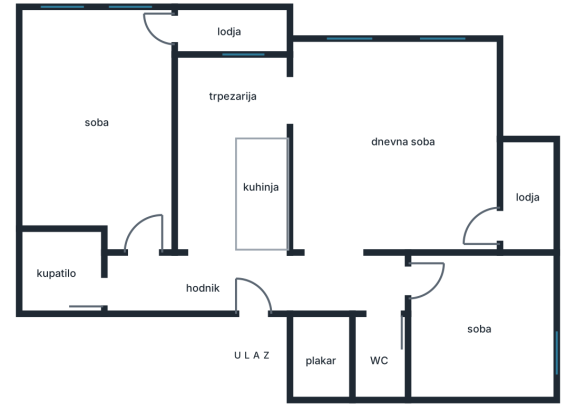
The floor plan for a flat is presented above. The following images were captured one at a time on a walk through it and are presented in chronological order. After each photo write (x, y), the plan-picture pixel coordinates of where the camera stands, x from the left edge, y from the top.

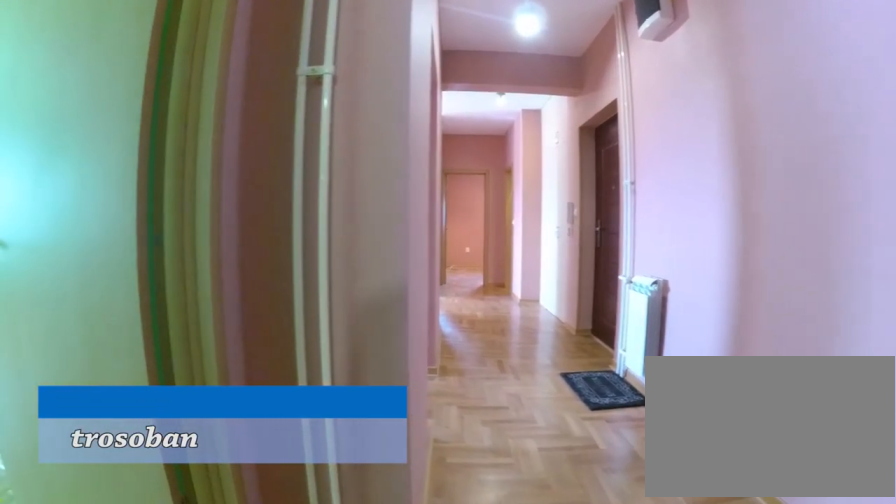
(96, 283)
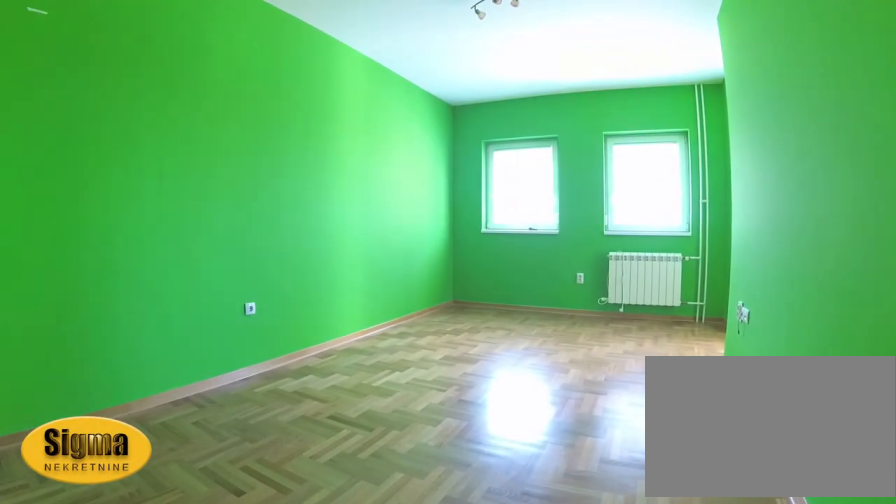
(147, 249)
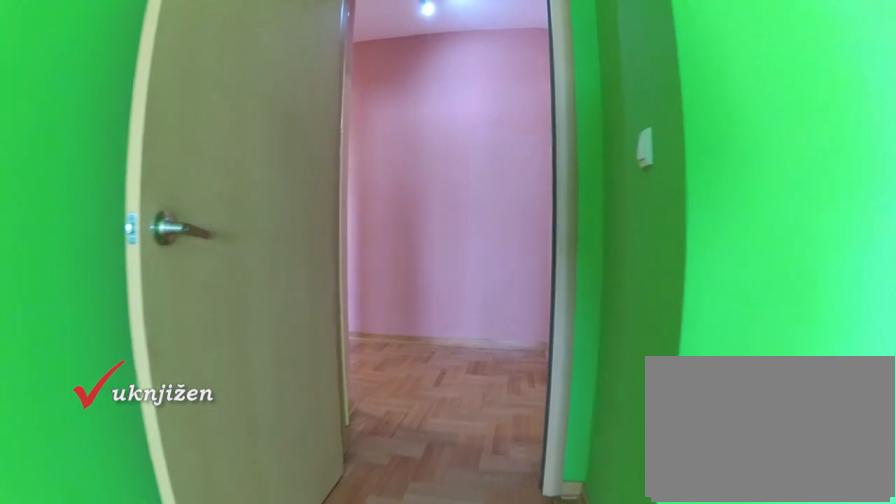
(137, 198)
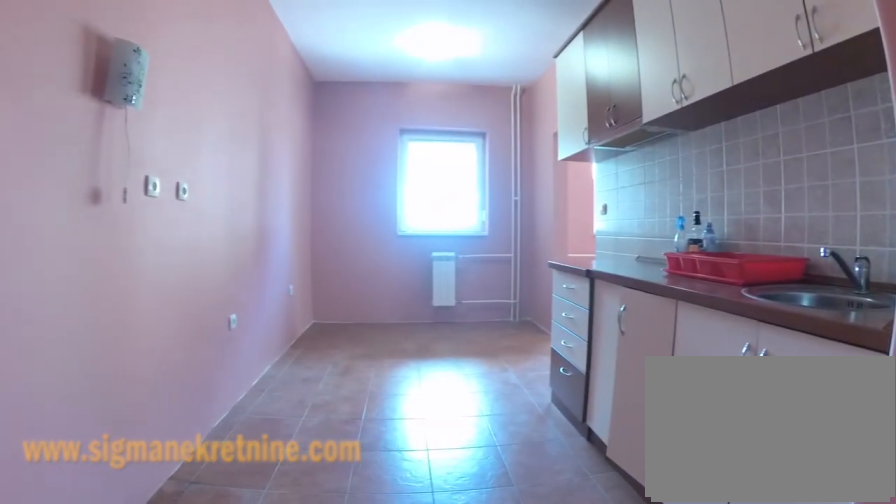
(202, 277)
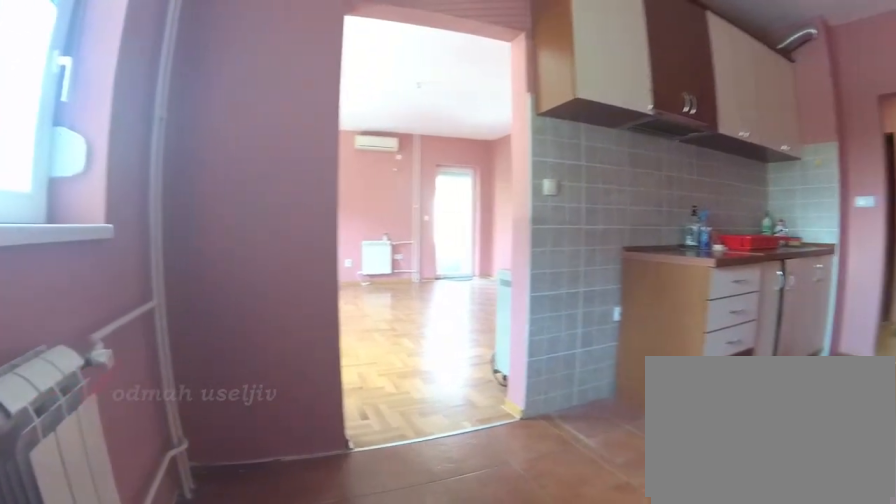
(194, 97)
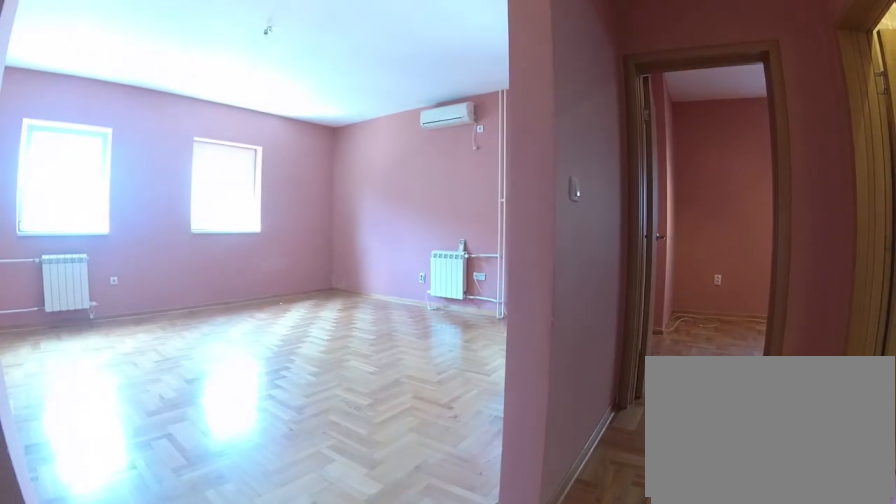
(292, 281)
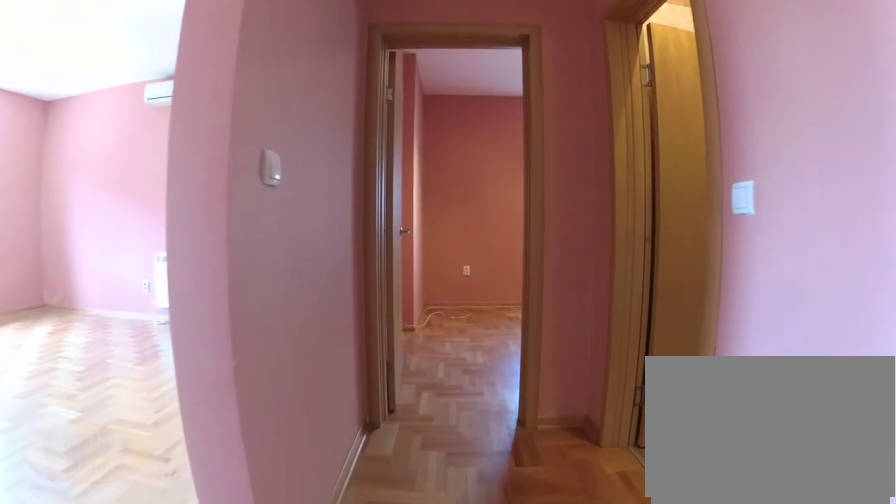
(321, 285)
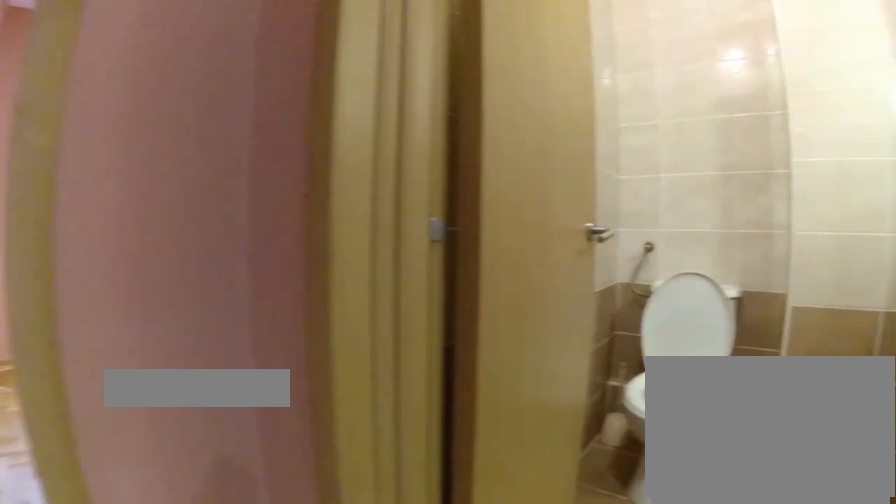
(353, 289)
